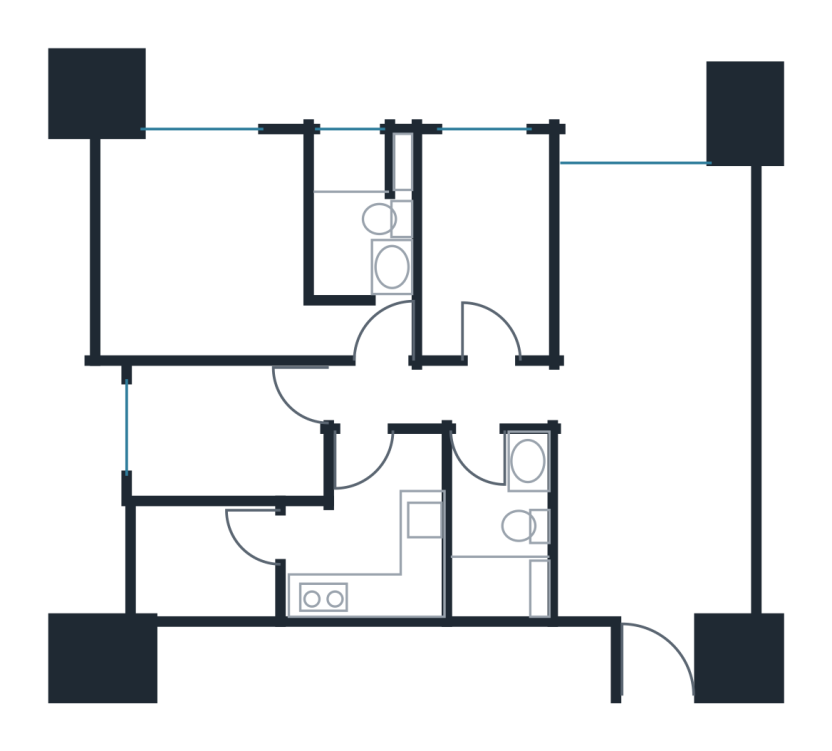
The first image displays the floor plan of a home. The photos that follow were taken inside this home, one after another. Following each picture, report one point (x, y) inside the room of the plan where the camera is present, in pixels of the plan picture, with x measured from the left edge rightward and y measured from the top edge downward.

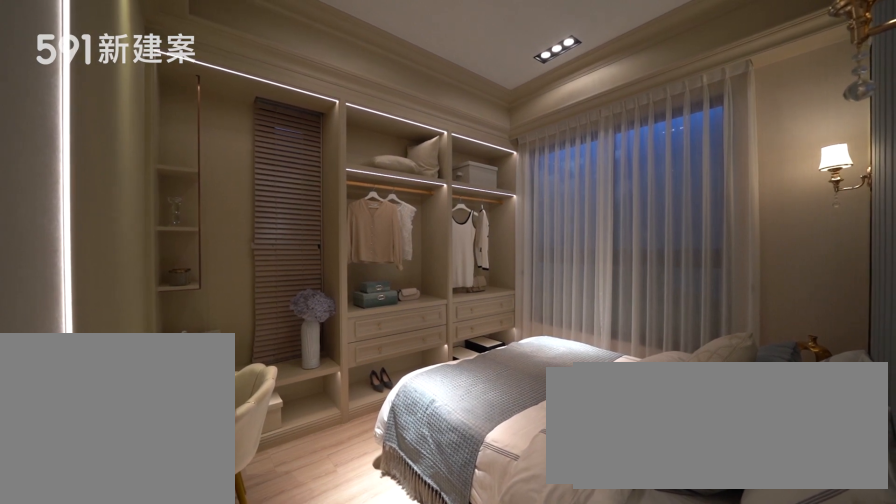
(220, 253)
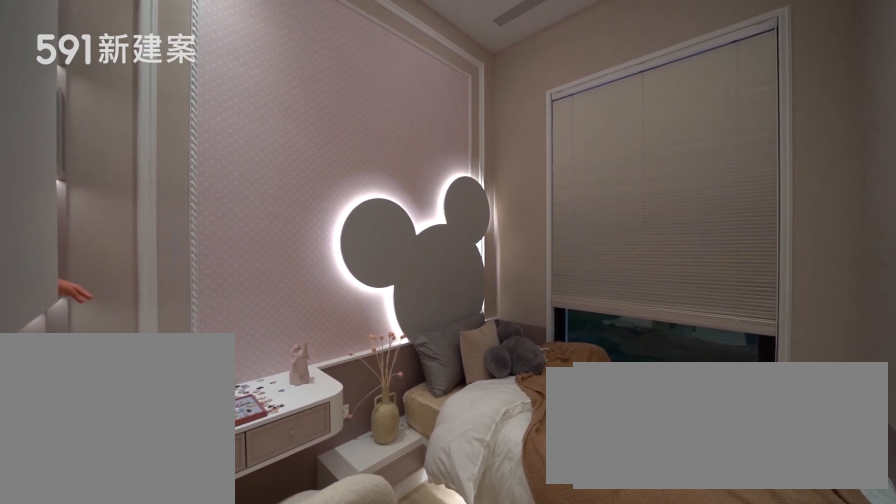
(226, 435)
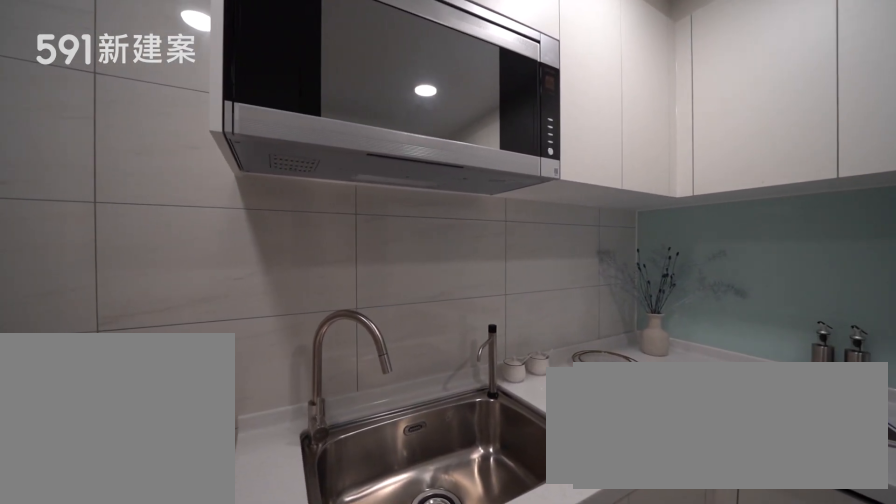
(374, 531)
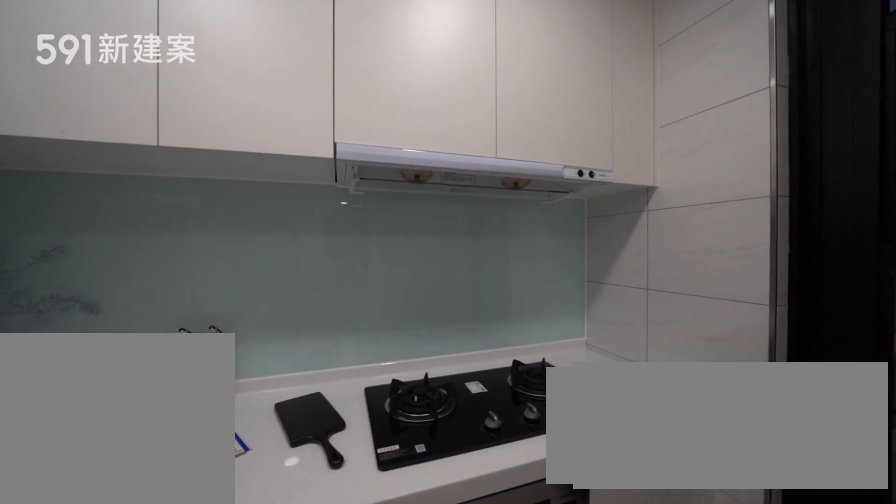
(374, 531)
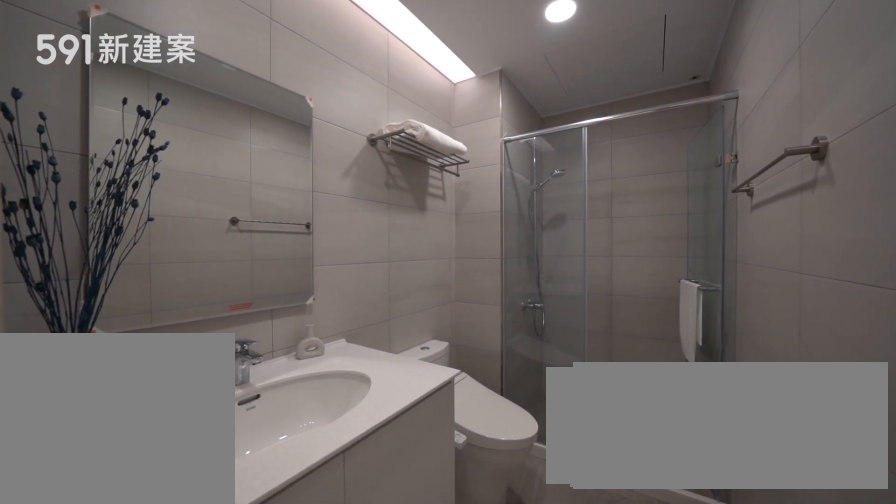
(497, 523)
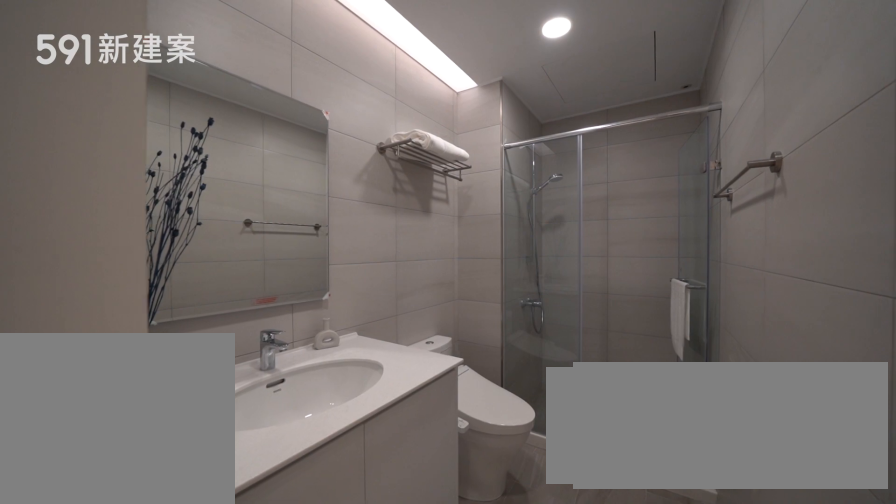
(497, 523)
